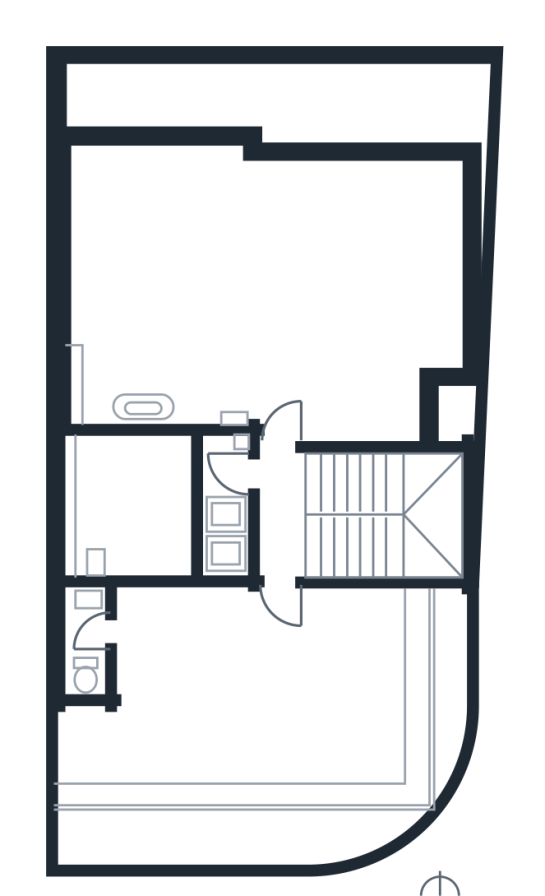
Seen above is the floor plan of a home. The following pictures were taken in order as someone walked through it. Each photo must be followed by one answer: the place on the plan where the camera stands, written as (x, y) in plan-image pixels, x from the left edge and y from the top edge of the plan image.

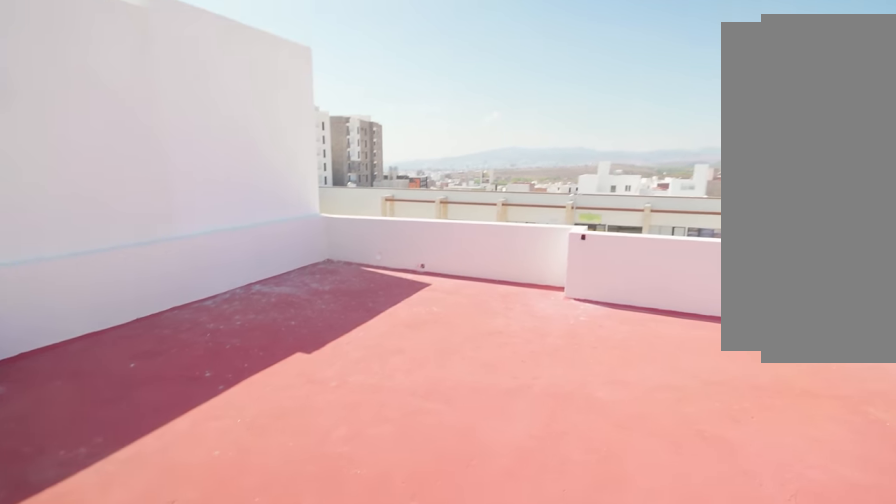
(286, 414)
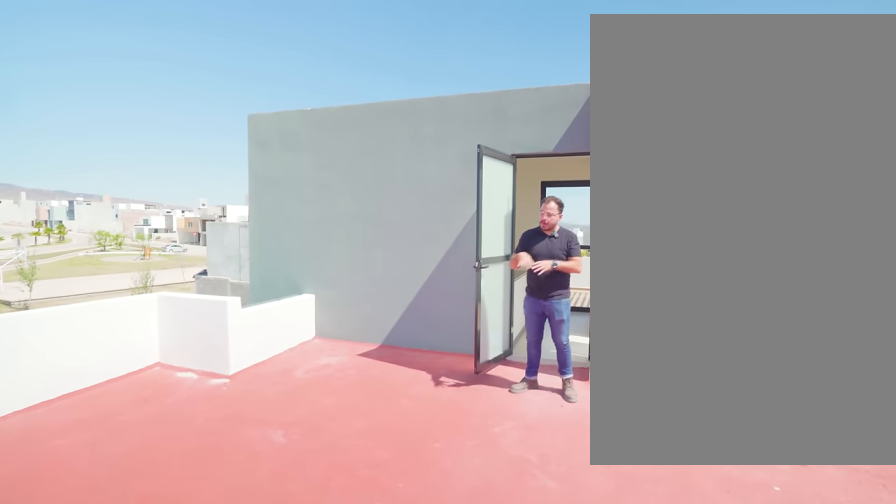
(288, 299)
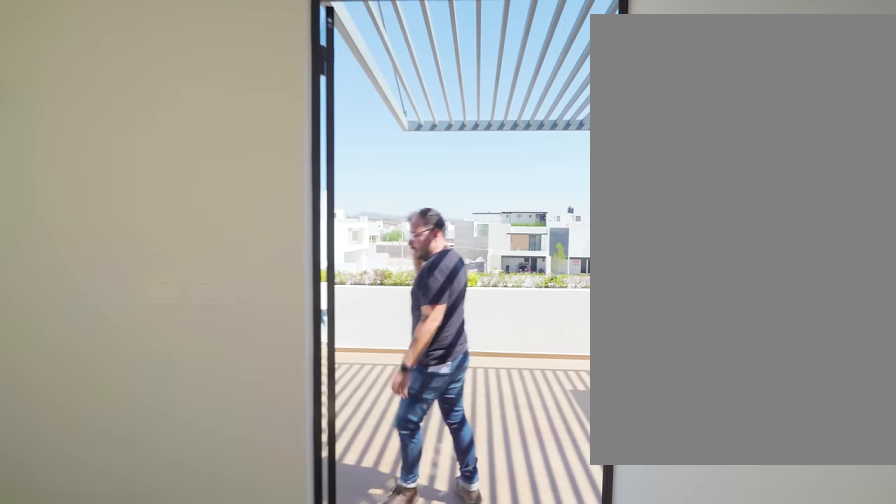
(281, 518)
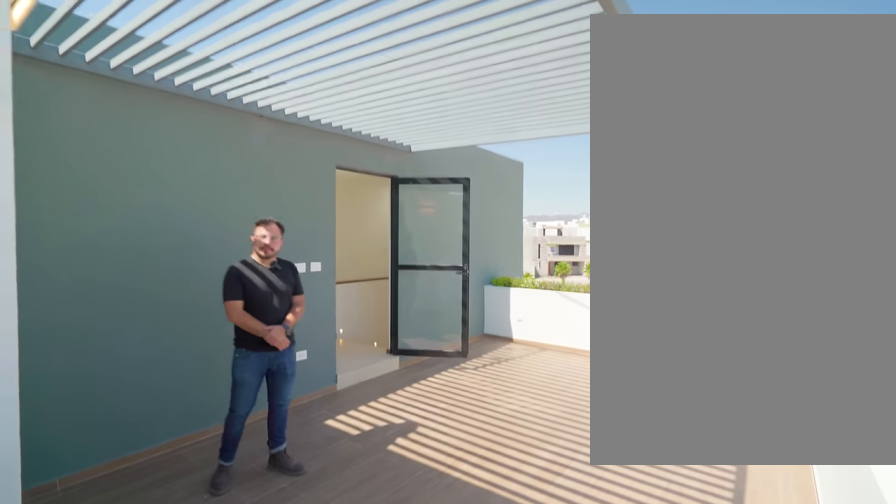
(88, 780)
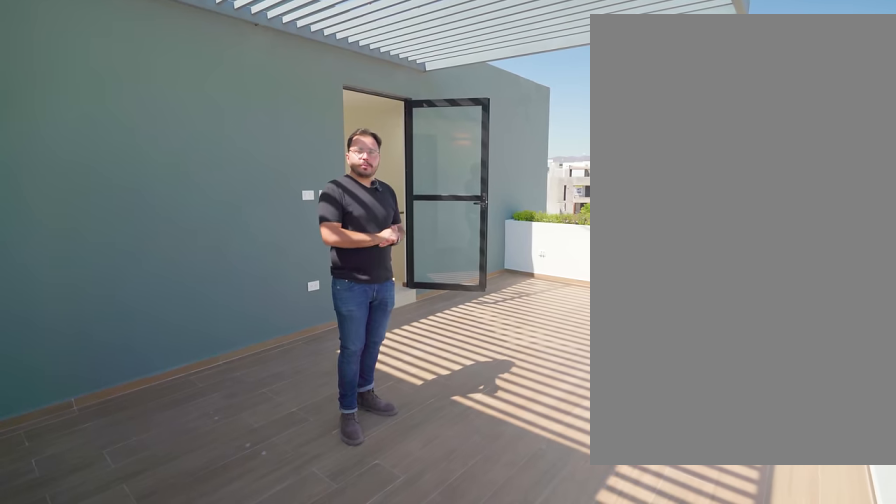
(87, 781)
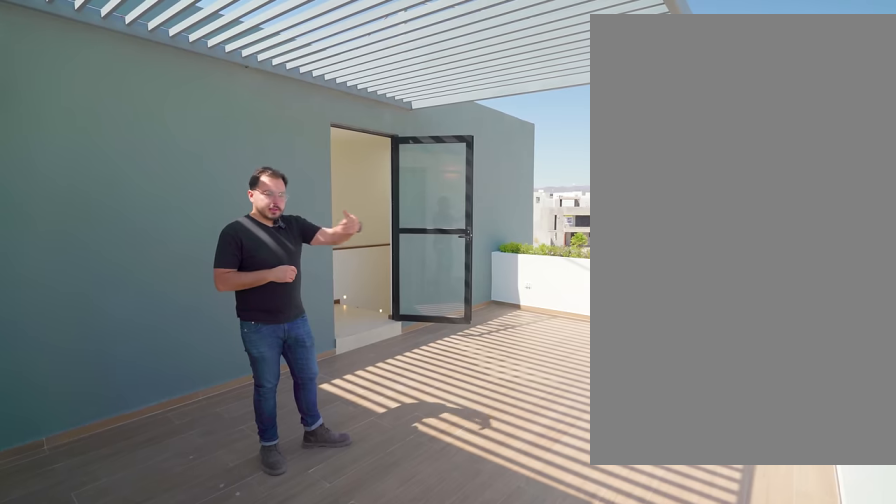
(87, 780)
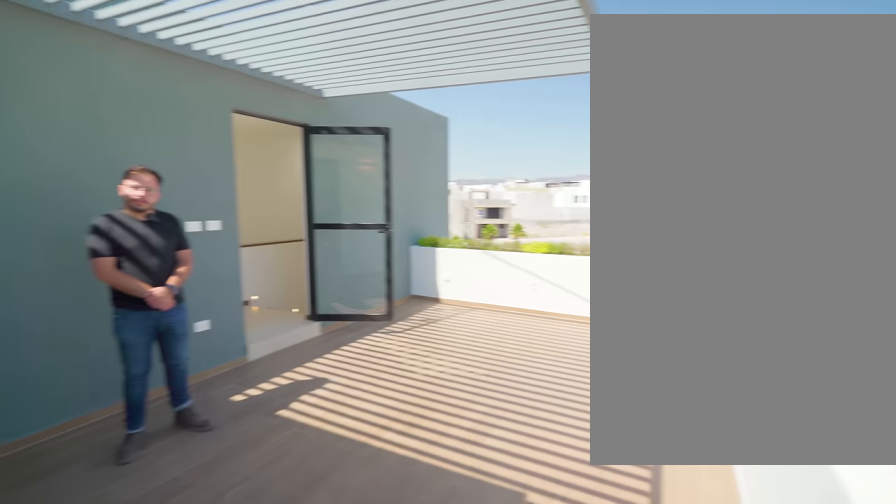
(87, 780)
